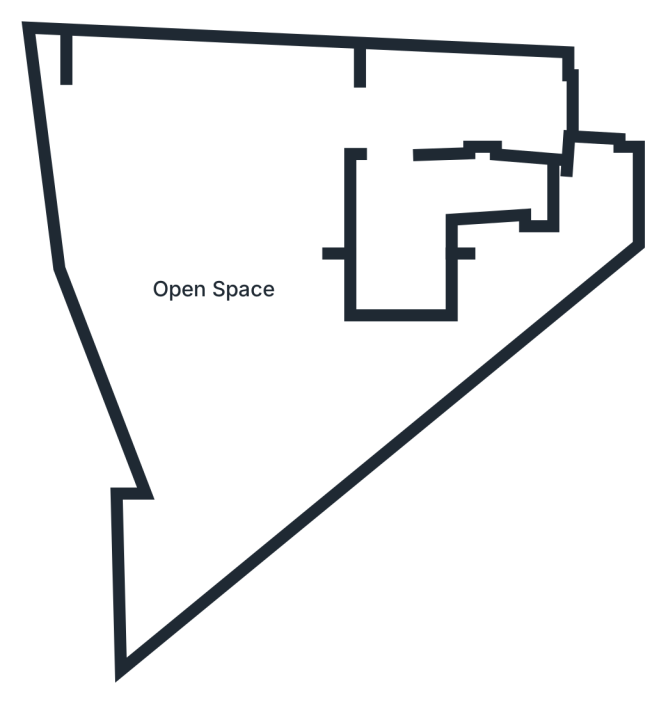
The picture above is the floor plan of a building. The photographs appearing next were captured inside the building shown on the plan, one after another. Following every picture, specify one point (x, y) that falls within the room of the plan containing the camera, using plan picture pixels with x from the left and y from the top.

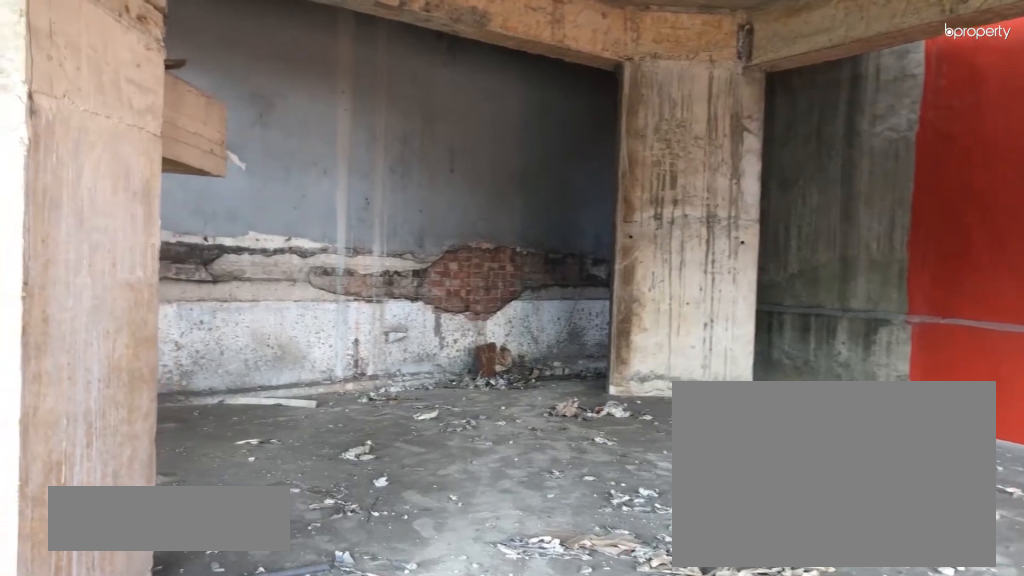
(262, 115)
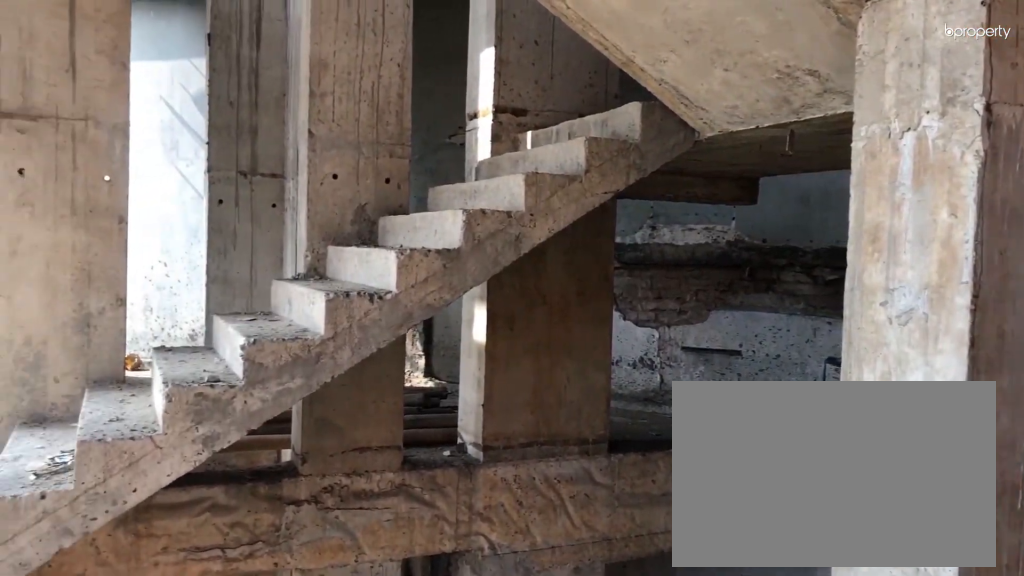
(262, 115)
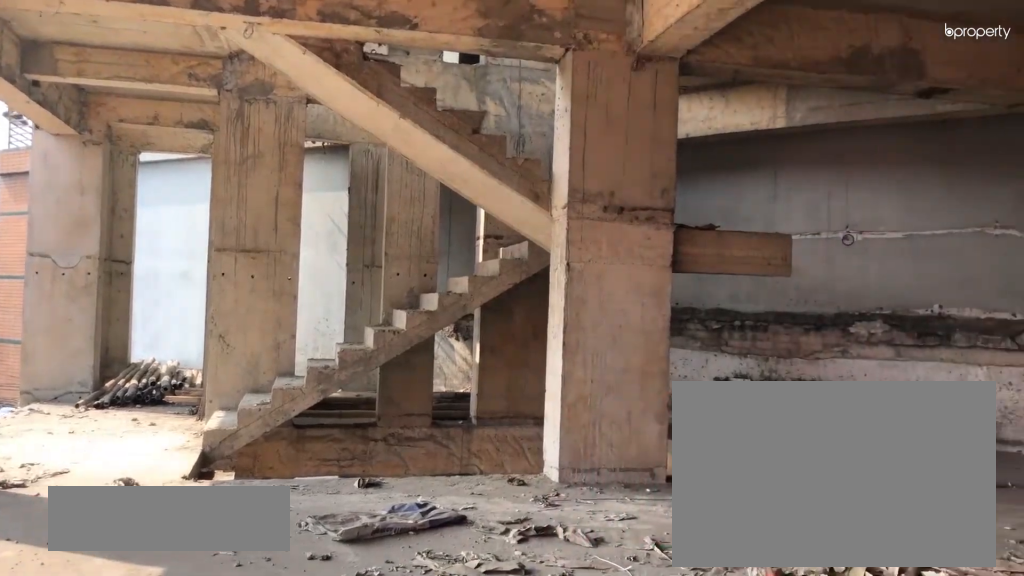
(112, 130)
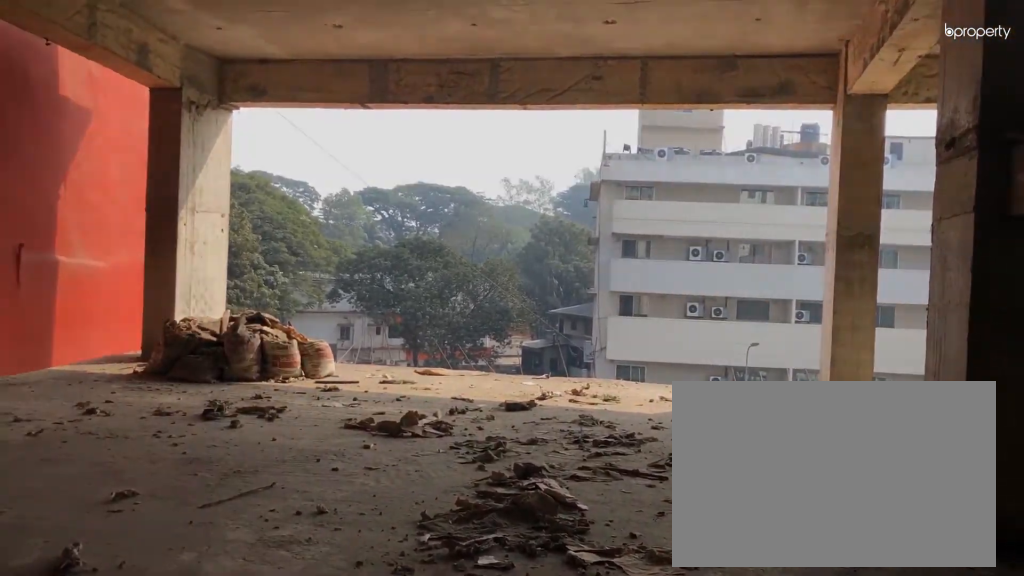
(223, 414)
